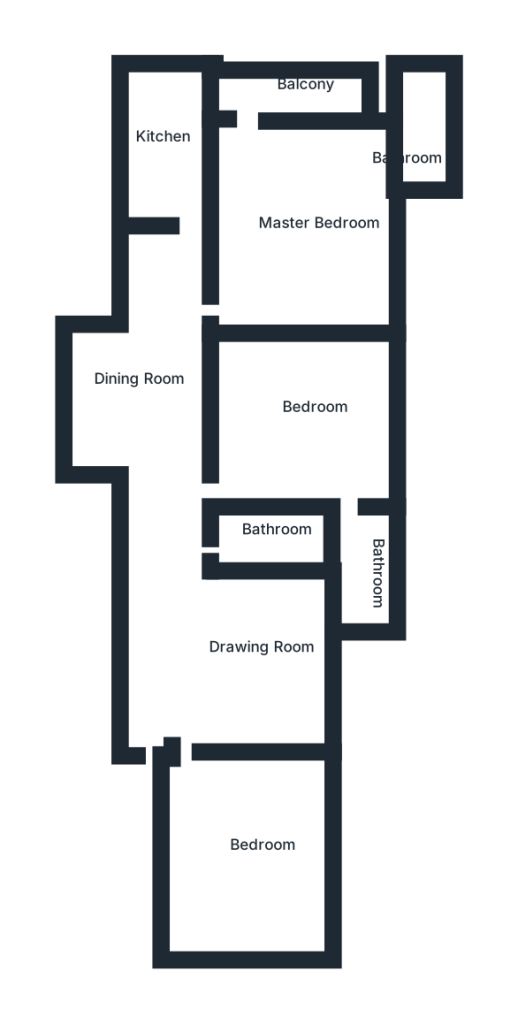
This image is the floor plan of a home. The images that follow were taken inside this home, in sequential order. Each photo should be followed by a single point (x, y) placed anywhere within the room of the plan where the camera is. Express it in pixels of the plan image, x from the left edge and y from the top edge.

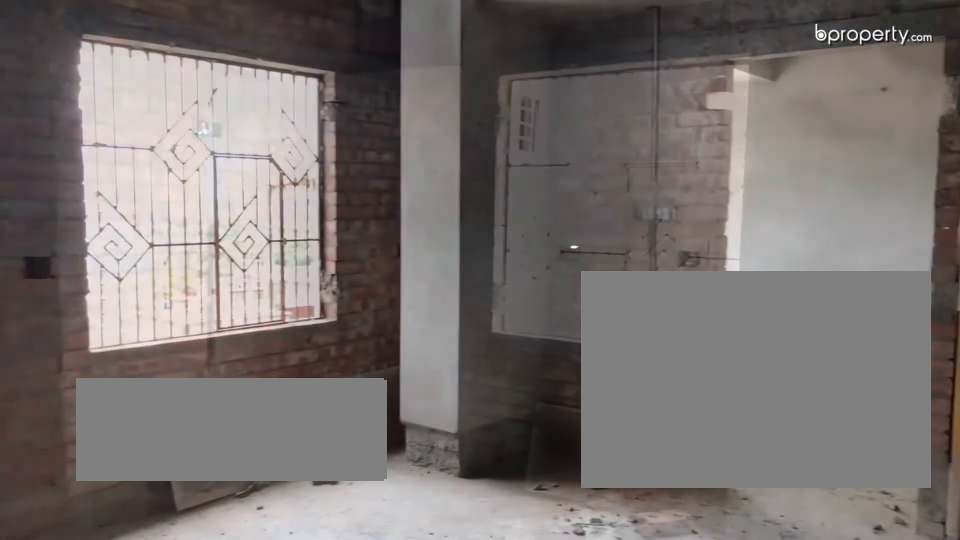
(218, 670)
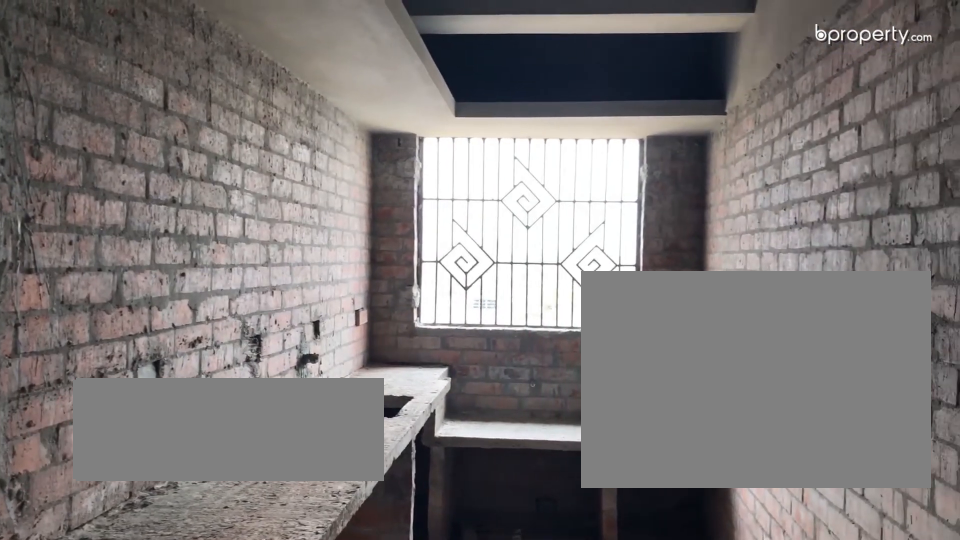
(168, 167)
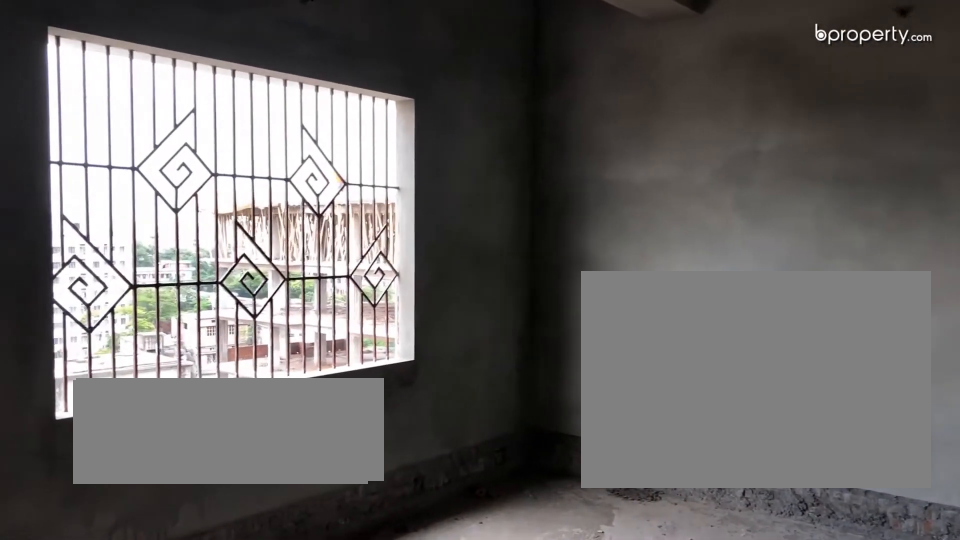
(258, 864)
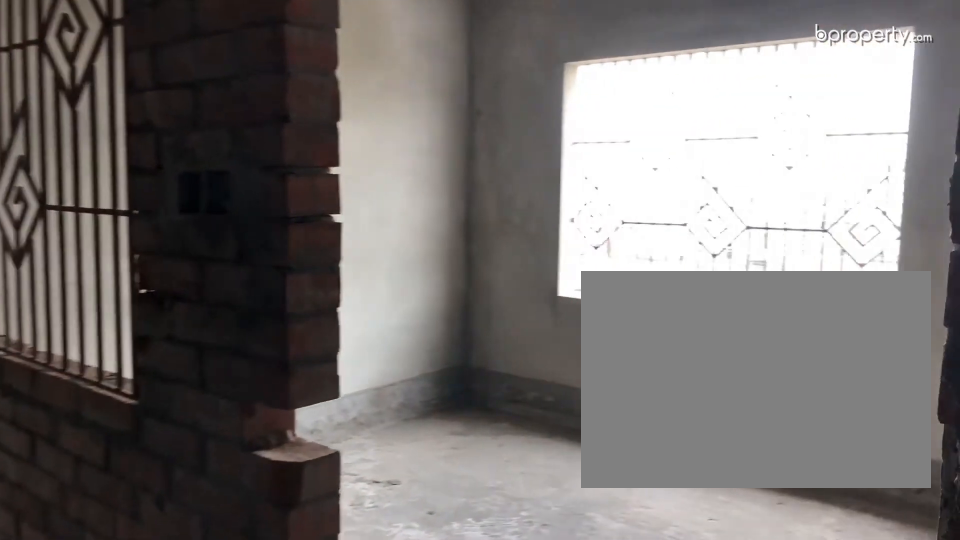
(317, 414)
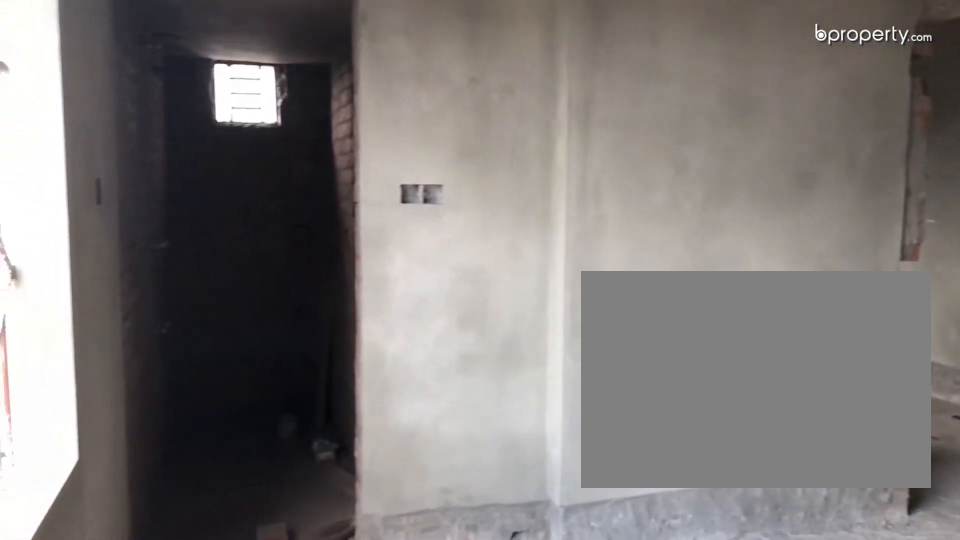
(252, 403)
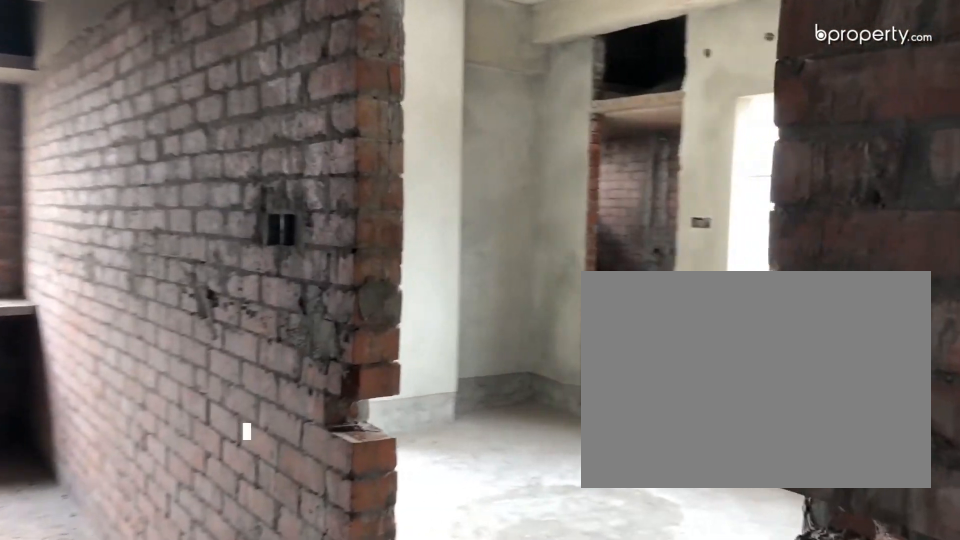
(308, 226)
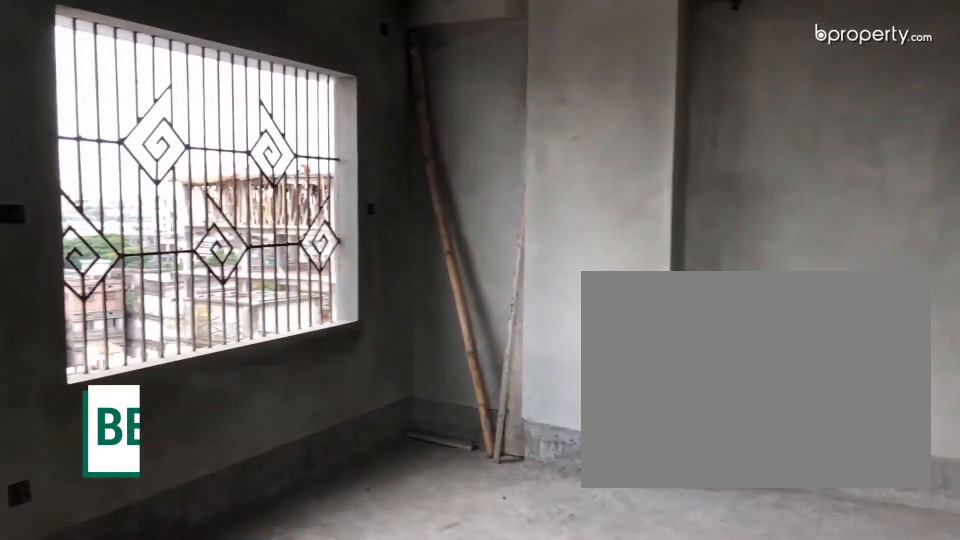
(308, 226)
